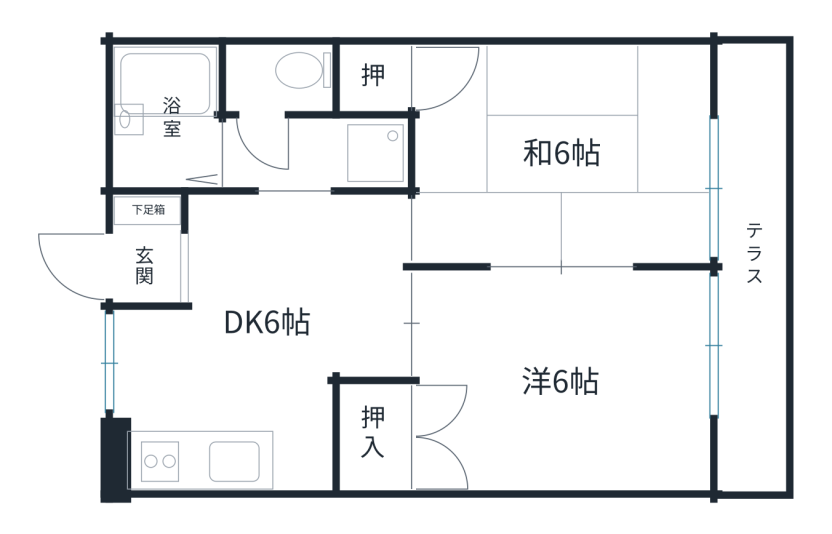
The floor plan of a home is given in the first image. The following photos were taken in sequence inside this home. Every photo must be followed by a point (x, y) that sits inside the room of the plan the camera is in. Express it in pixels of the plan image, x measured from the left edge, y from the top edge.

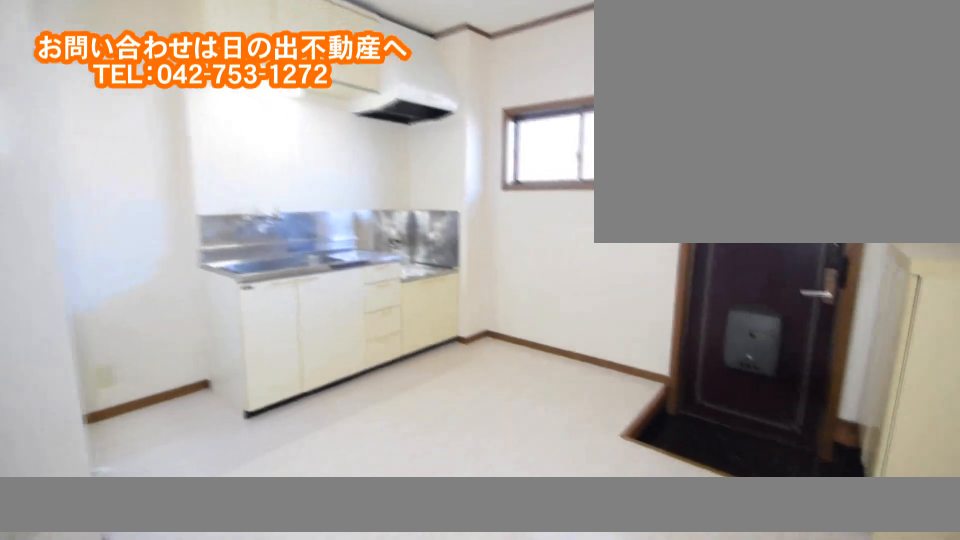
(273, 357)
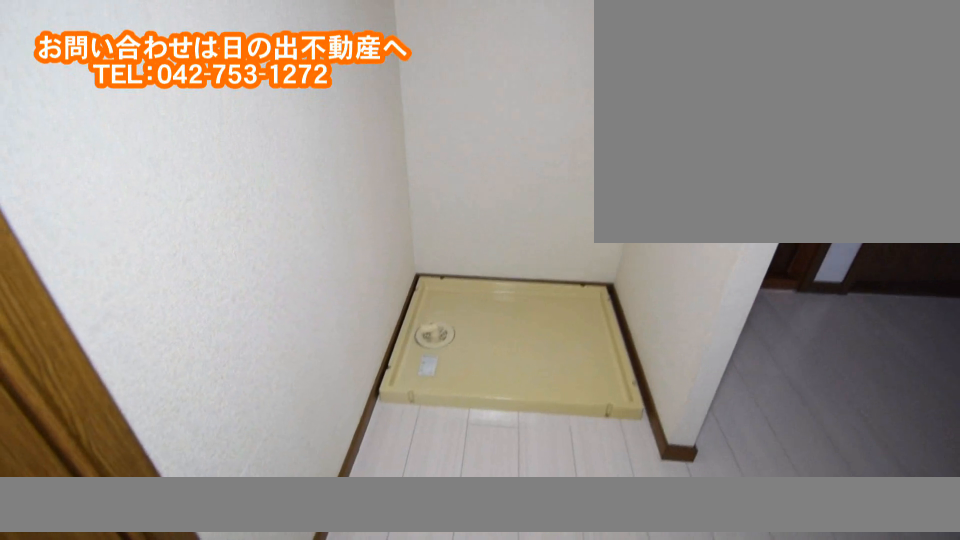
(292, 151)
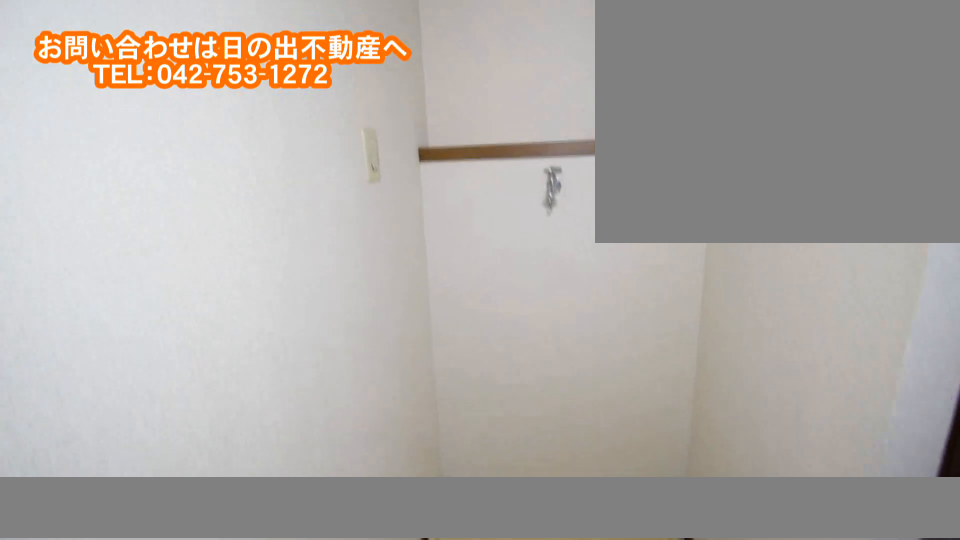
(291, 151)
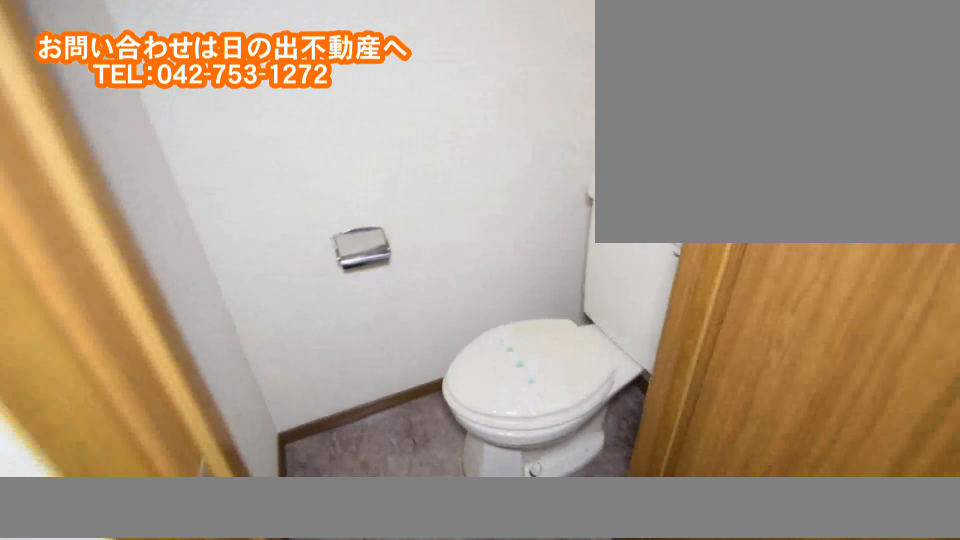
(270, 73)
